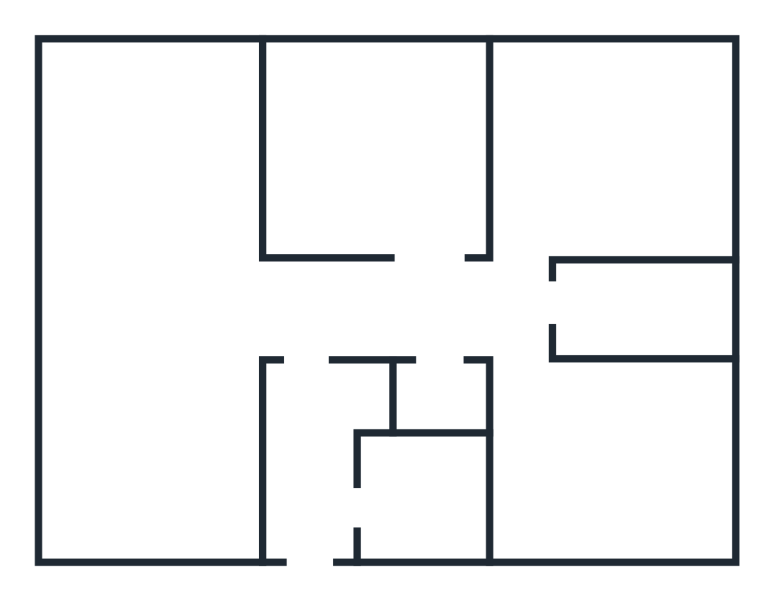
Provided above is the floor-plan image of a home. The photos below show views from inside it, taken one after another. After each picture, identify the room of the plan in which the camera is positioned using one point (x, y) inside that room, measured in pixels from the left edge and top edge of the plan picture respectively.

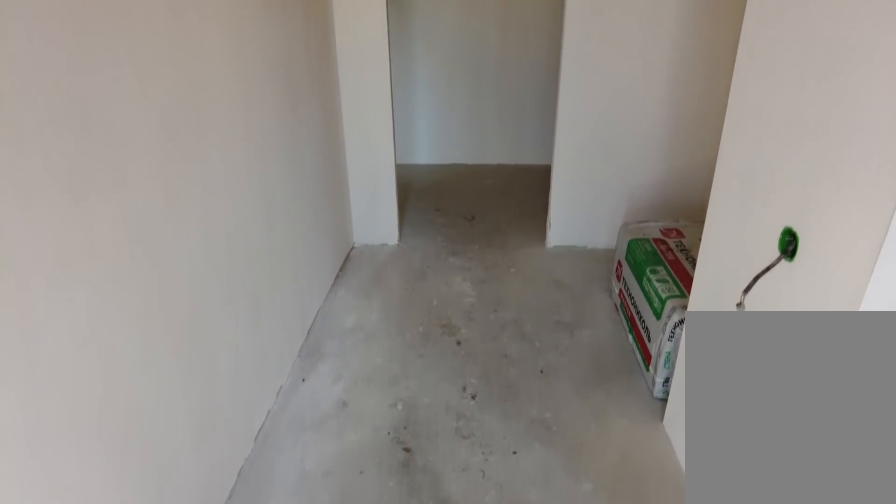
(311, 539)
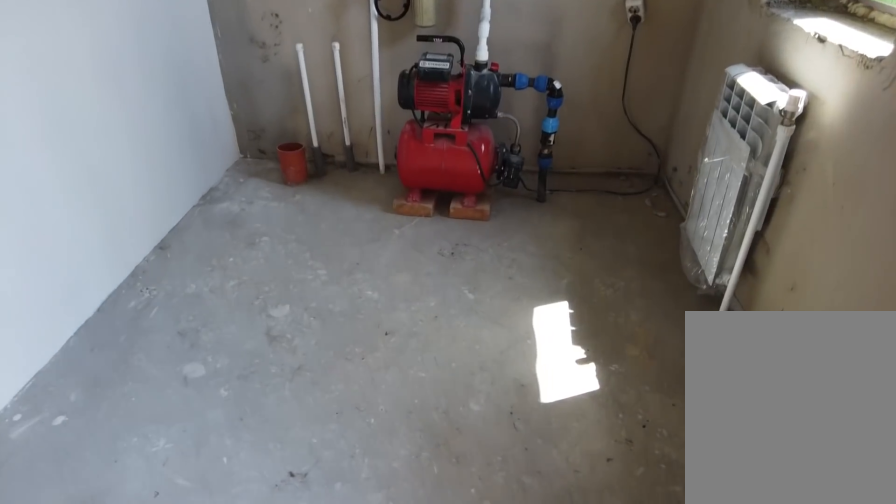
(311, 539)
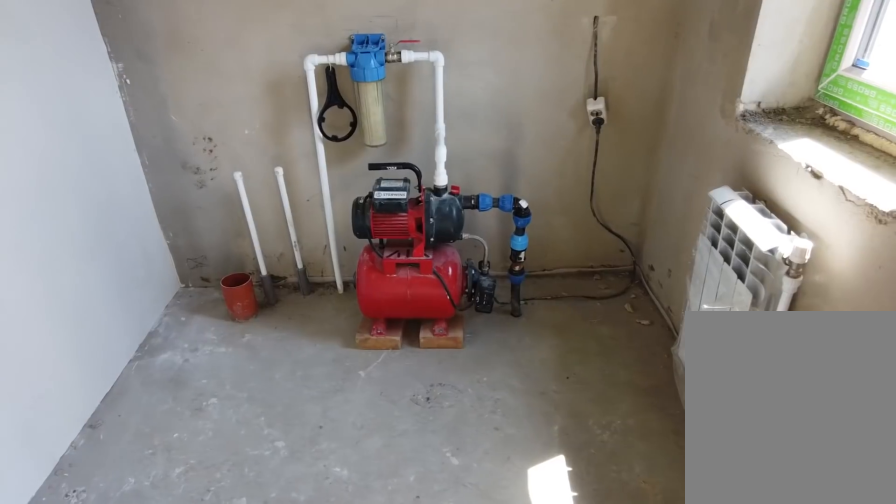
(395, 531)
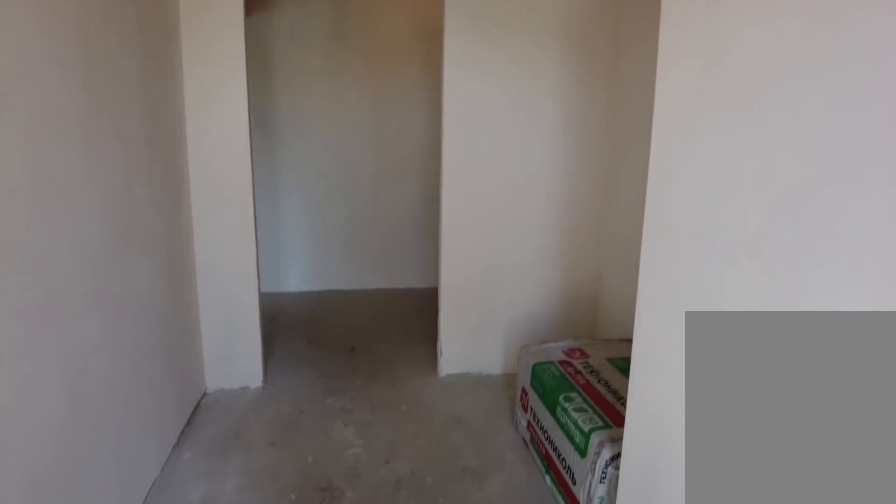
(324, 524)
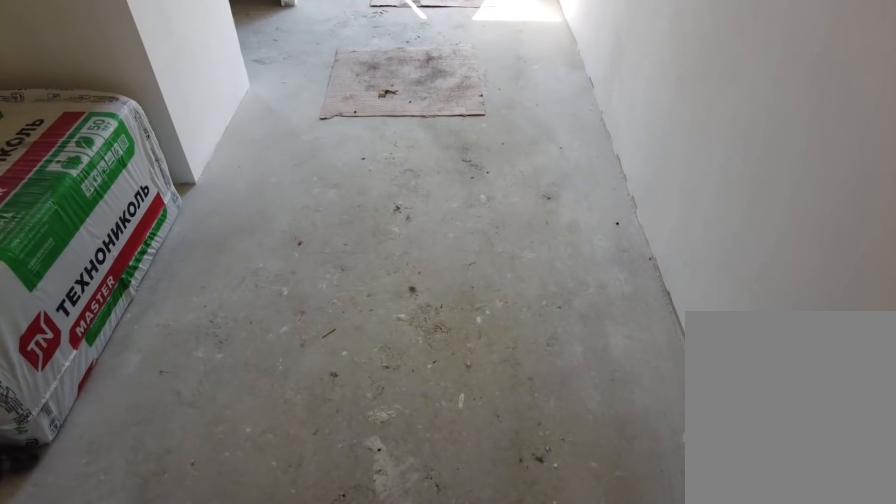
(303, 420)
